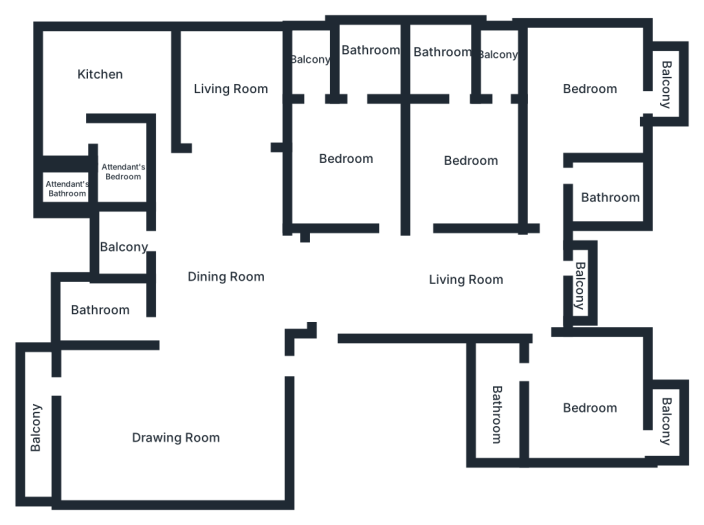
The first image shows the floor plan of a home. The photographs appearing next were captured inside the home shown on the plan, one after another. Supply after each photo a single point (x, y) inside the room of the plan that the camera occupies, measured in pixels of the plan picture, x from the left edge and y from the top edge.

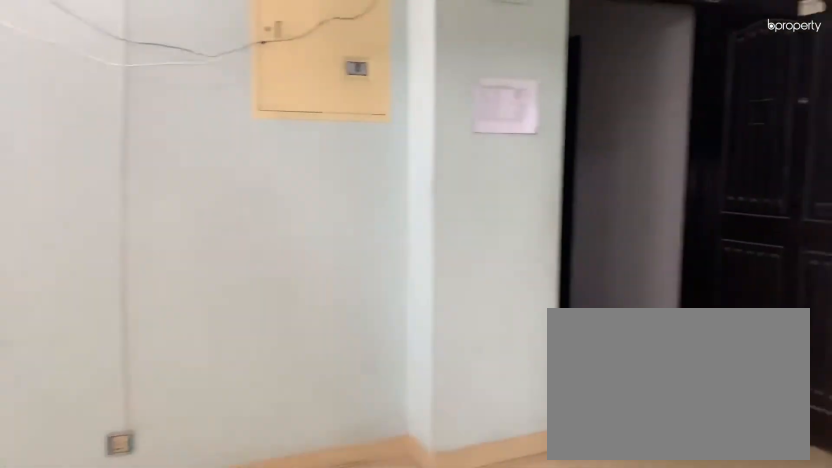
(432, 278)
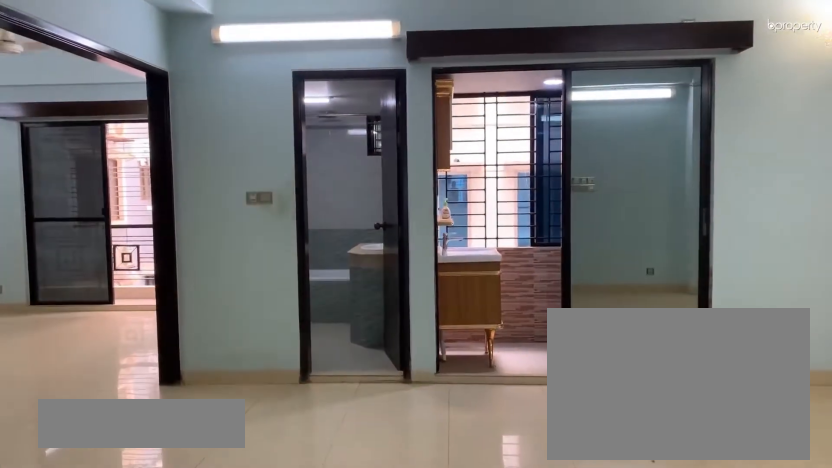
(216, 260)
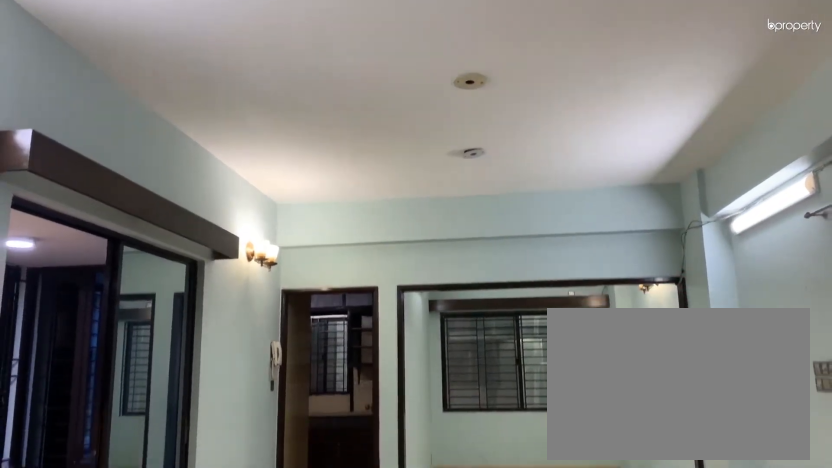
(216, 260)
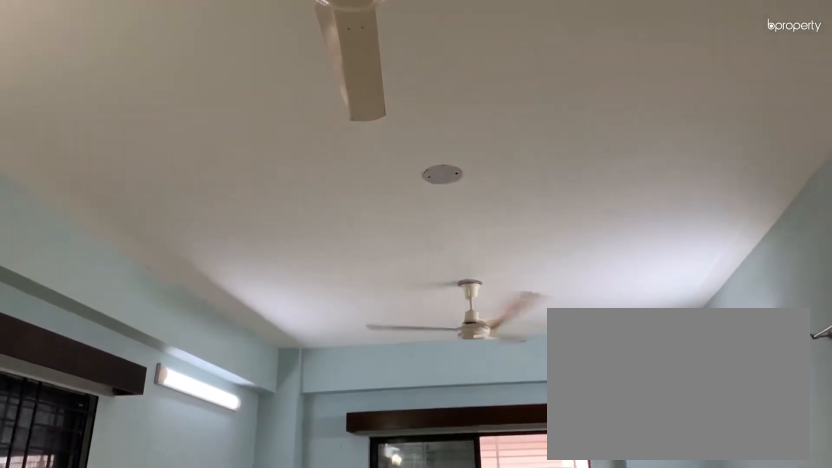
(175, 420)
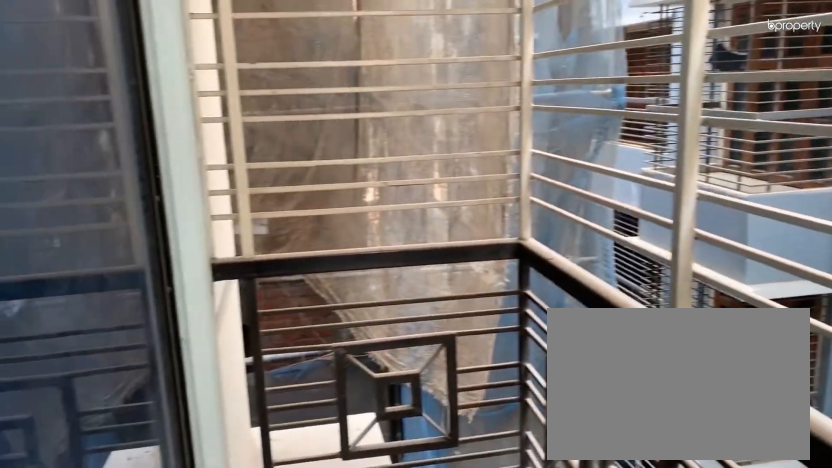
(34, 430)
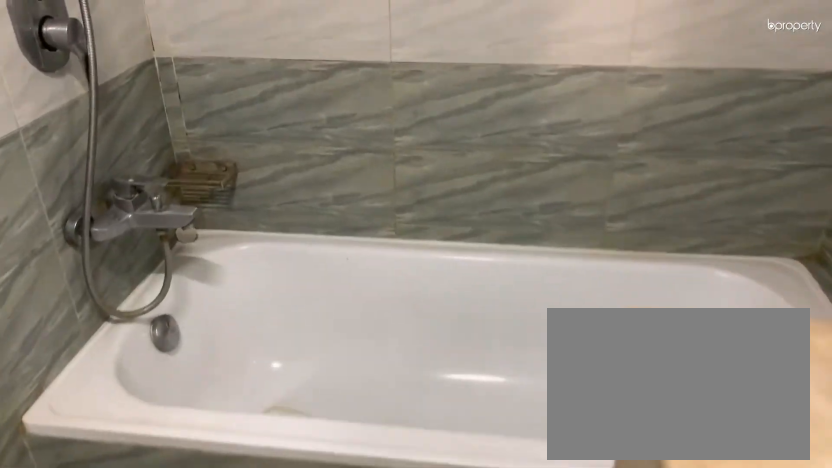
(110, 313)
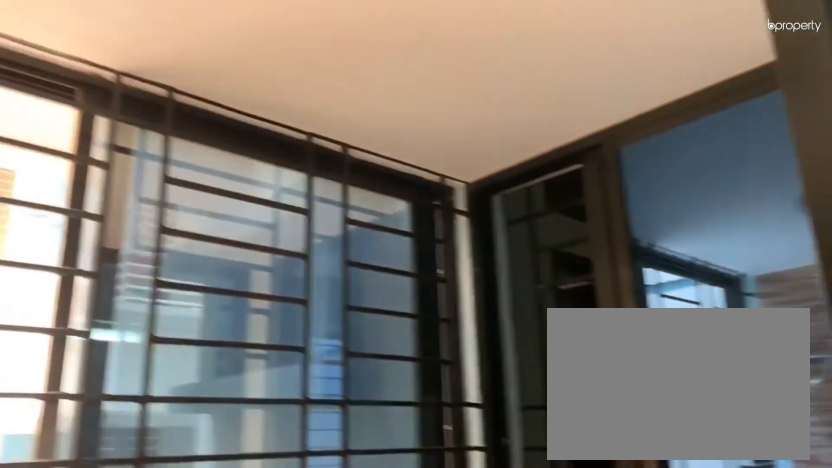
(119, 245)
